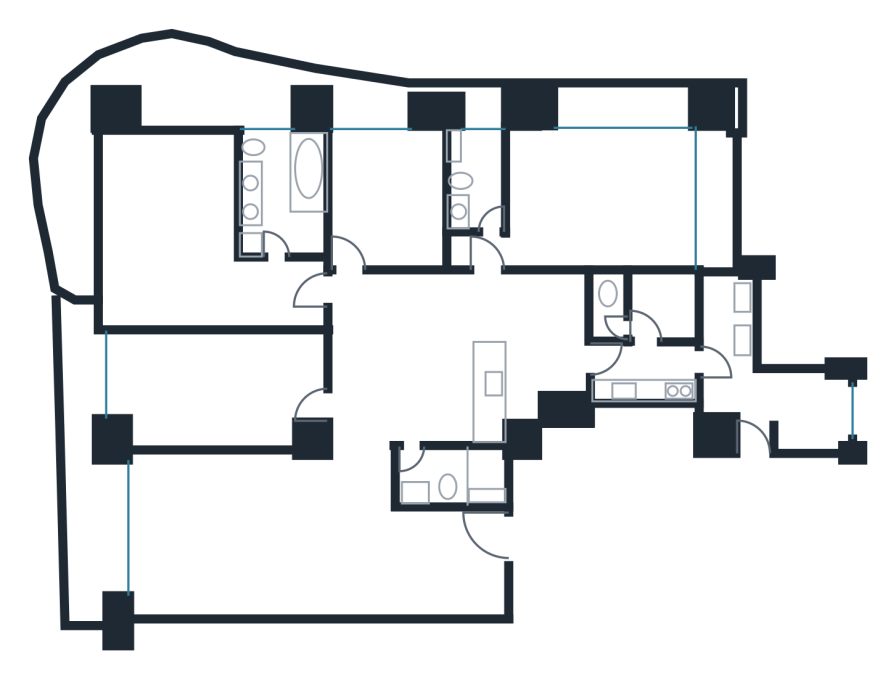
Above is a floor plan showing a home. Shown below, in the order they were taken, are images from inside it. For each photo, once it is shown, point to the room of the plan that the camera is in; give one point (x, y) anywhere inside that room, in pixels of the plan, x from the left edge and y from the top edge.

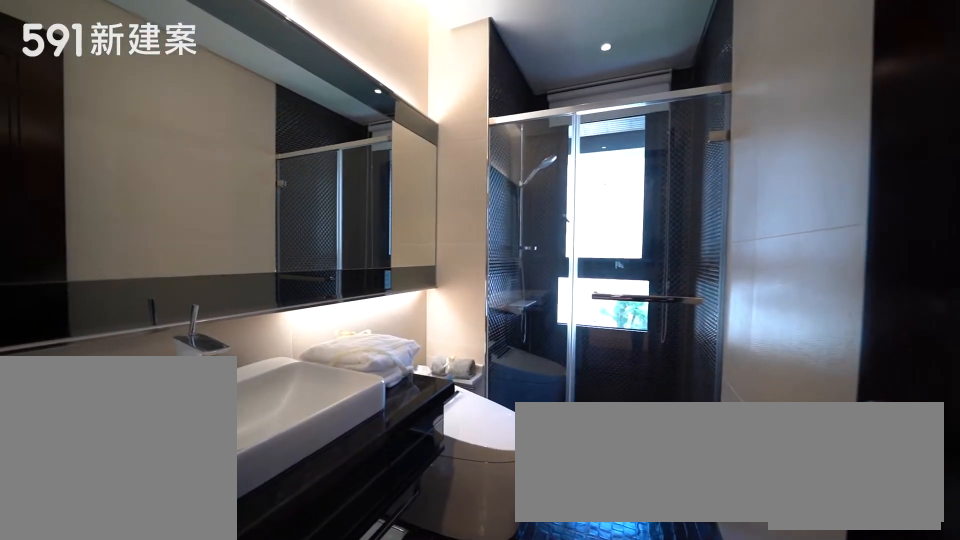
(479, 173)
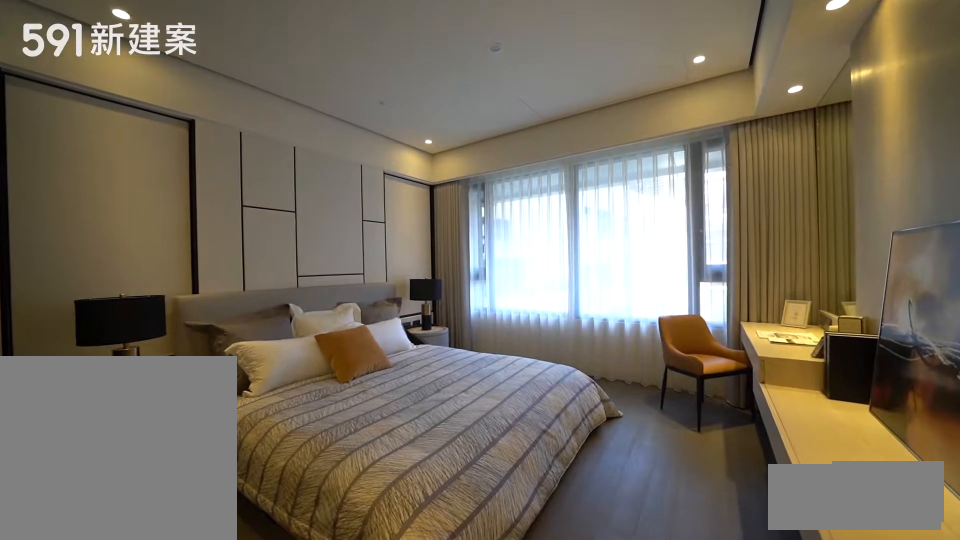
(596, 199)
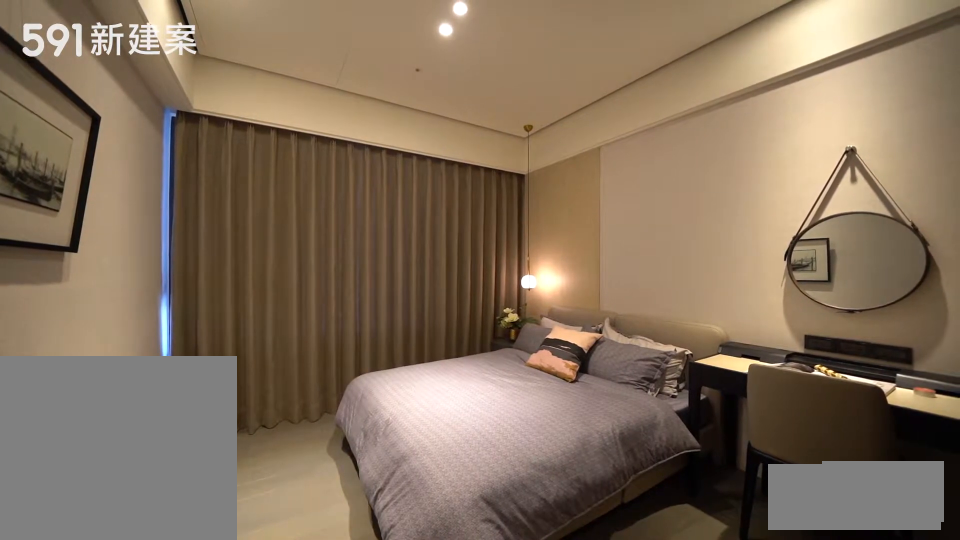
(390, 197)
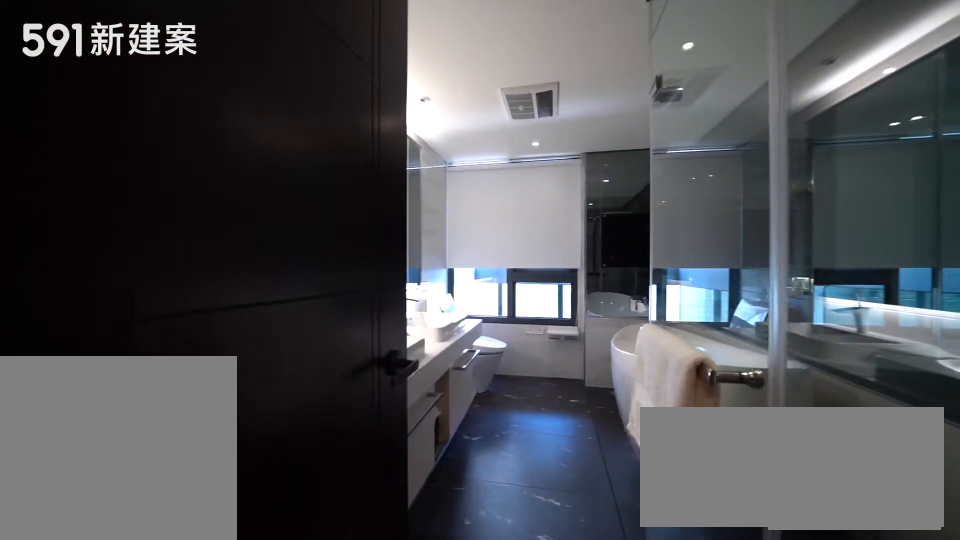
(290, 186)
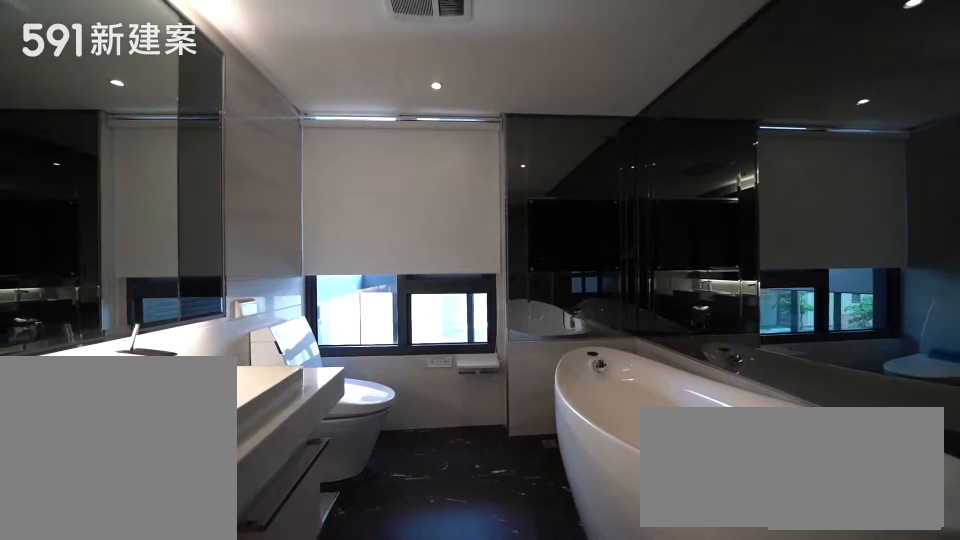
(290, 186)
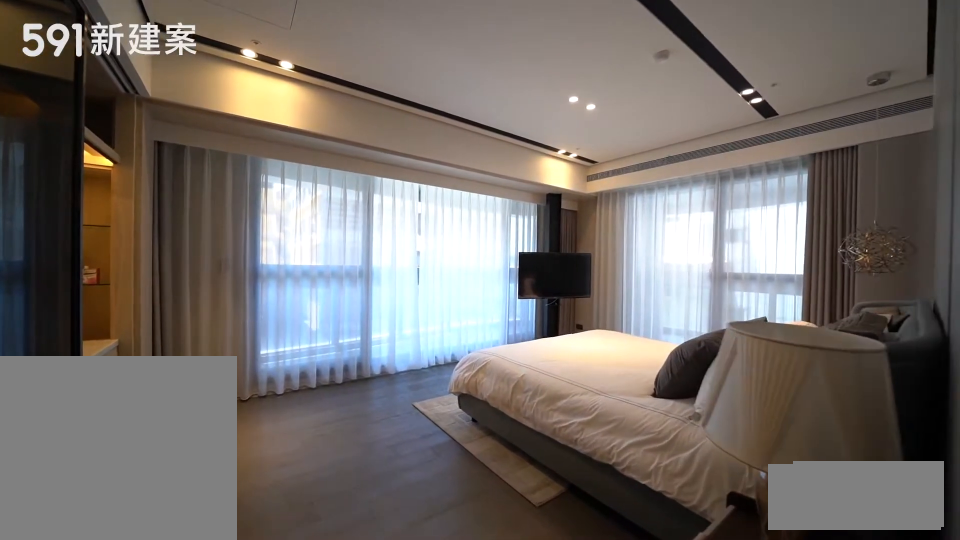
(191, 240)
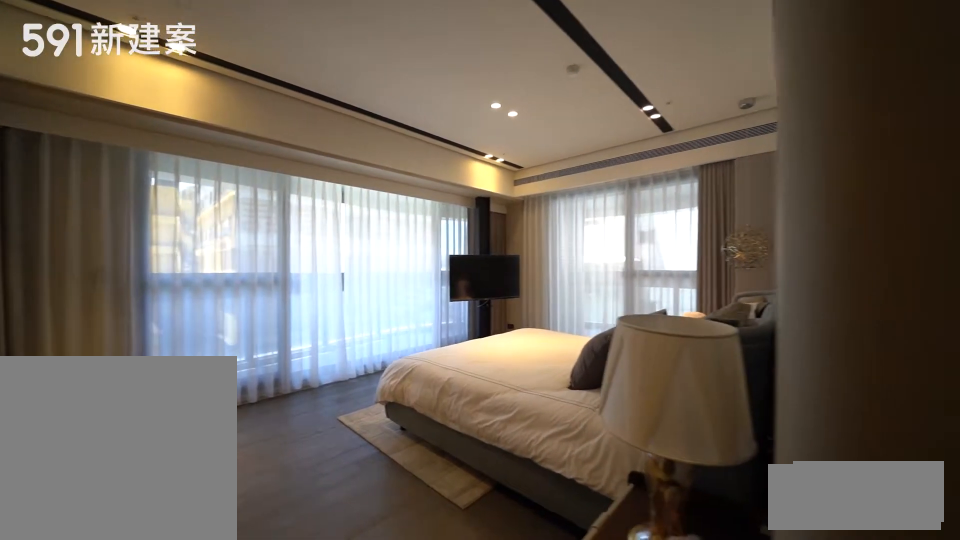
(191, 240)
